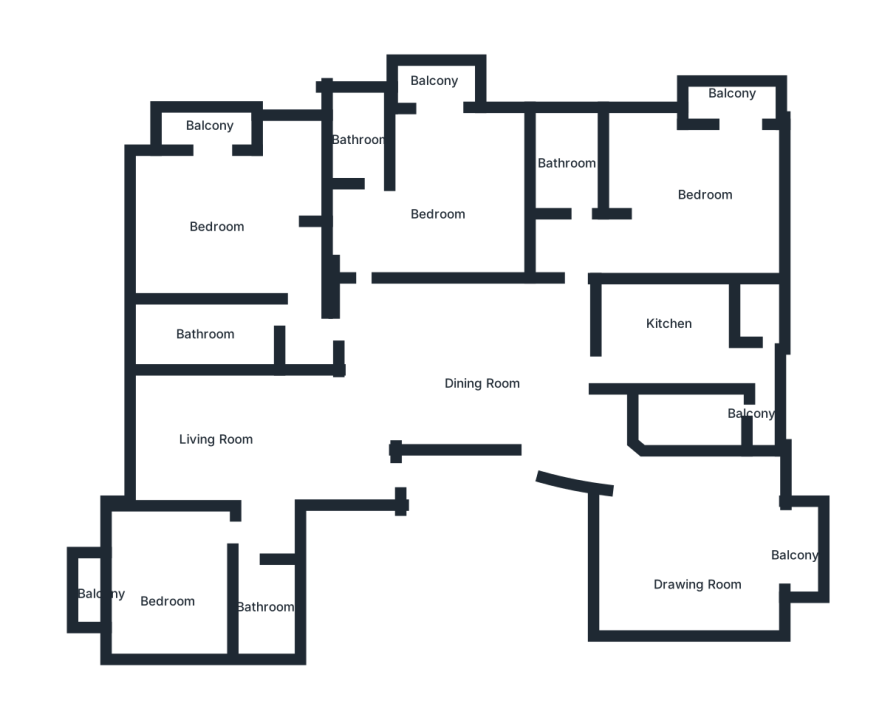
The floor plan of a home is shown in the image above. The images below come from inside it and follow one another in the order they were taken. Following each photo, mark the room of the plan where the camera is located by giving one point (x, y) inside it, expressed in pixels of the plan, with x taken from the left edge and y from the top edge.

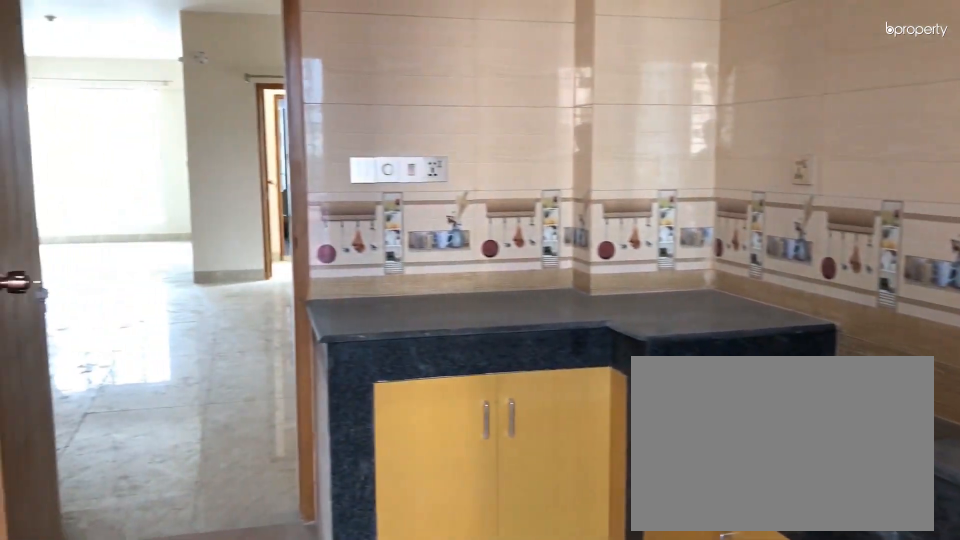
(663, 331)
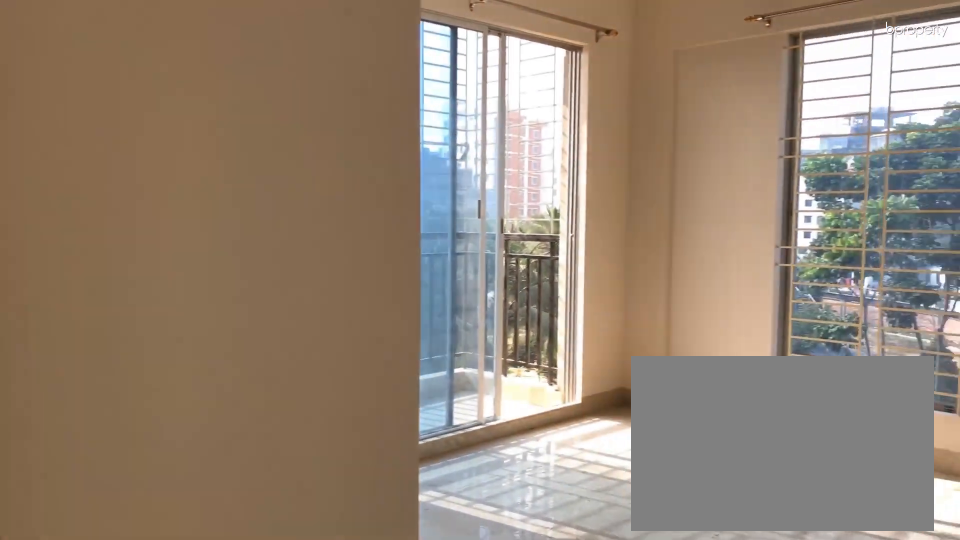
(708, 190)
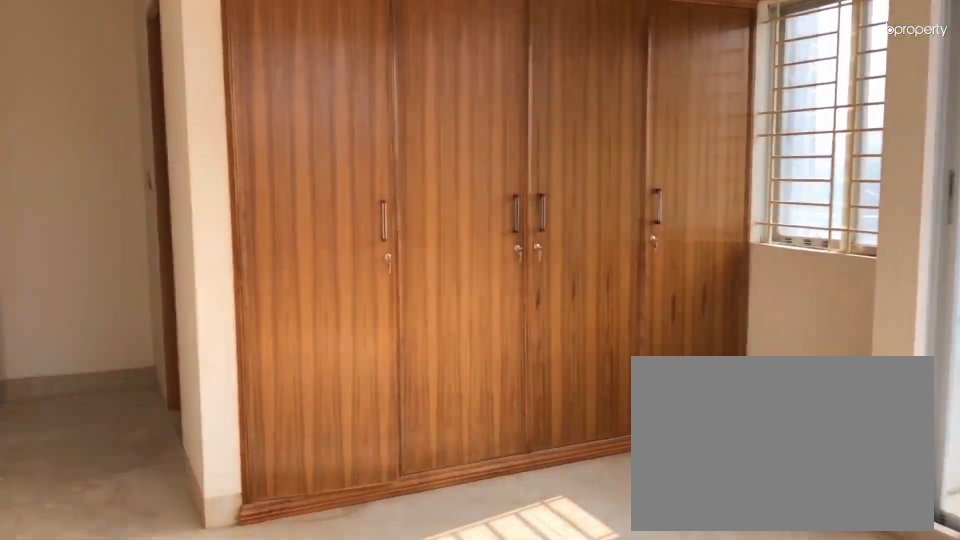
(708, 190)
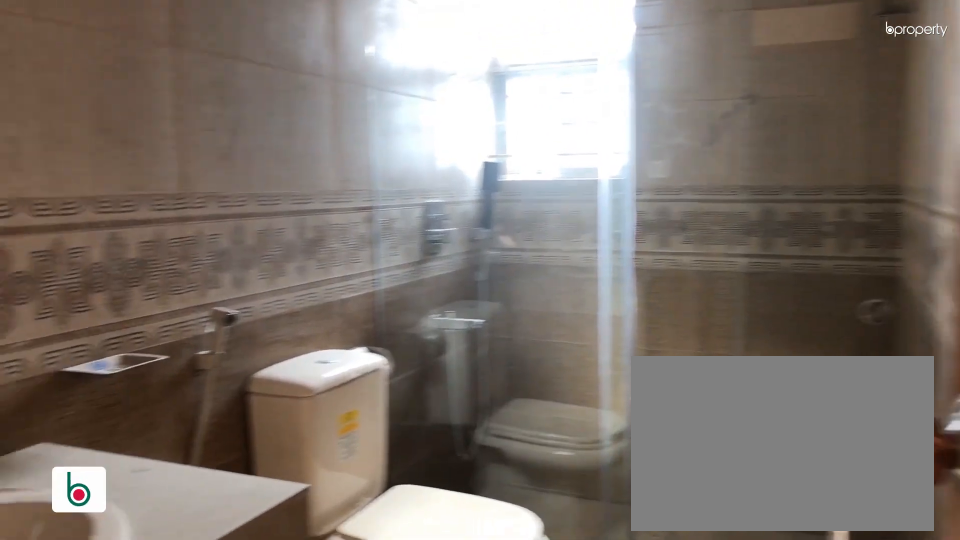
(574, 157)
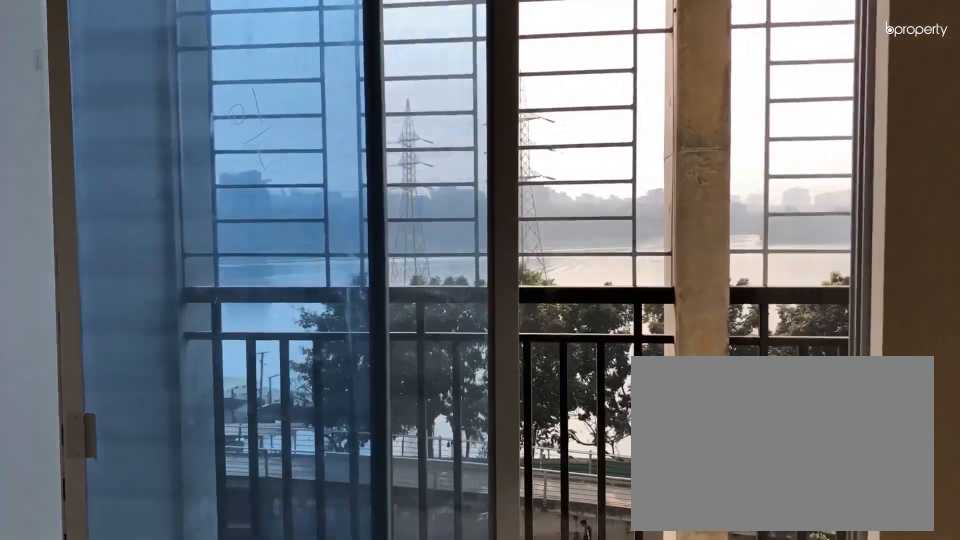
(440, 126)
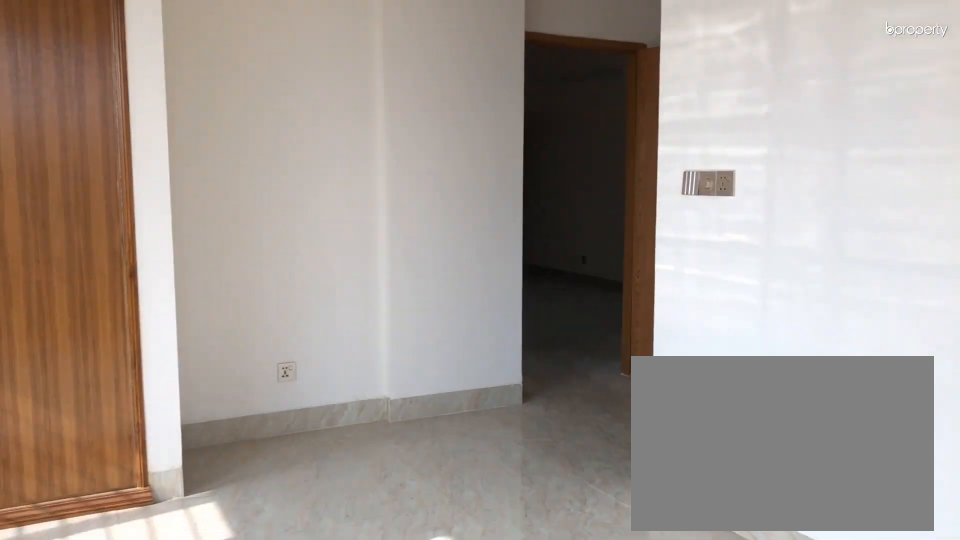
(218, 216)
